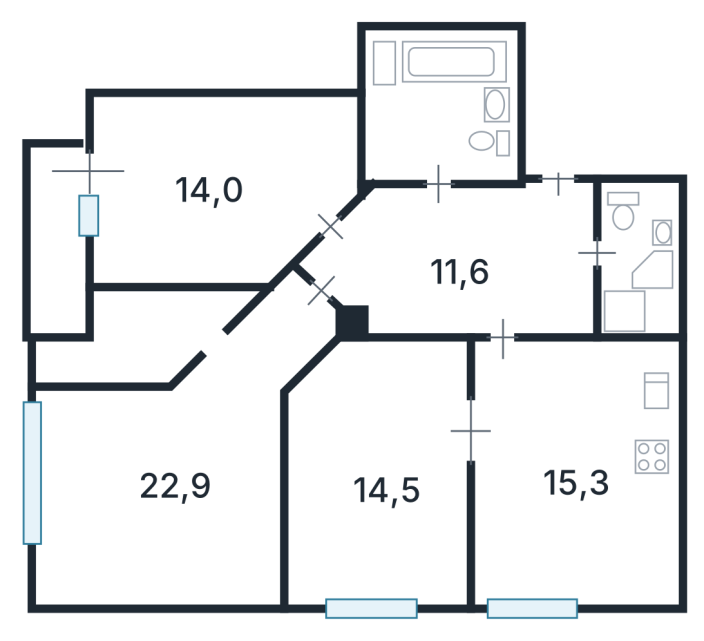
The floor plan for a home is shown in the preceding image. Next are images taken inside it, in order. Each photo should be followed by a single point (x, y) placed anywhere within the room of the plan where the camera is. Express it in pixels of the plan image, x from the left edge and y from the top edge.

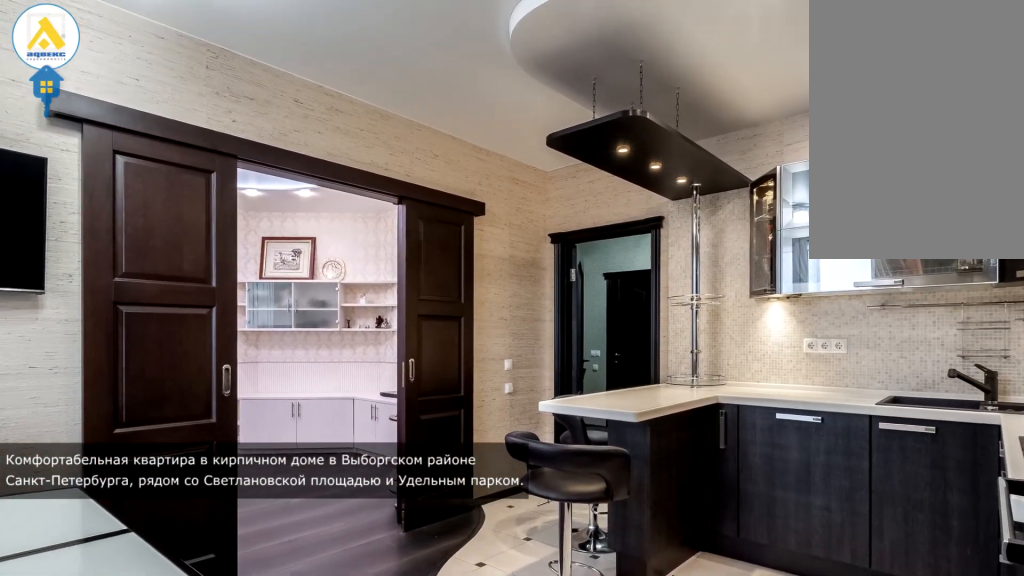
(577, 467)
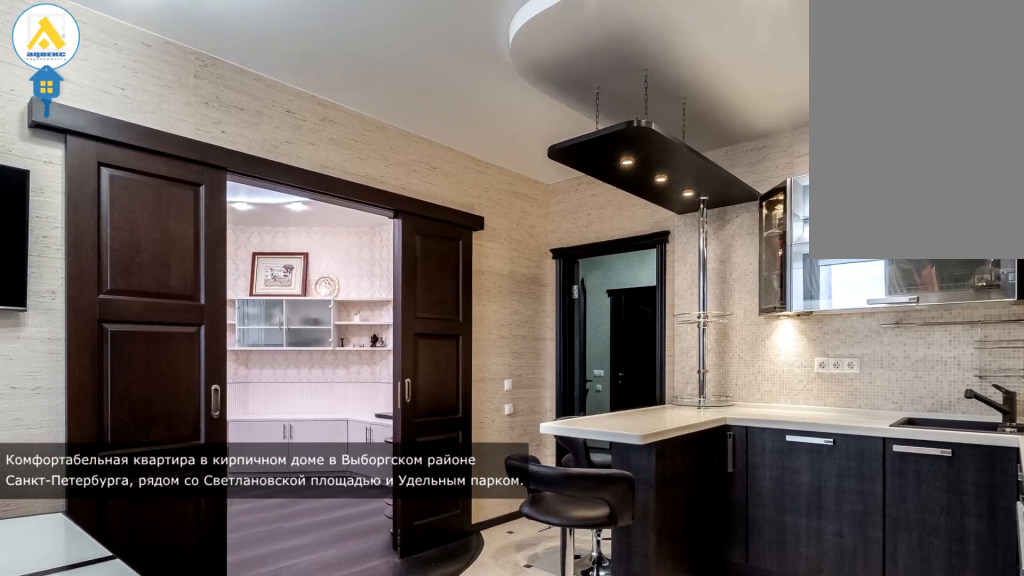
(576, 467)
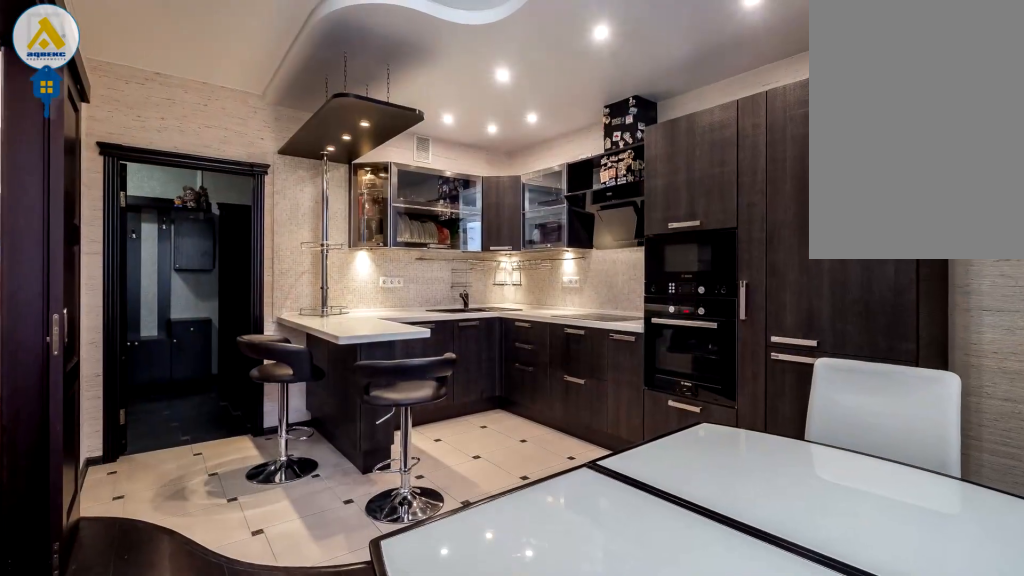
(581, 481)
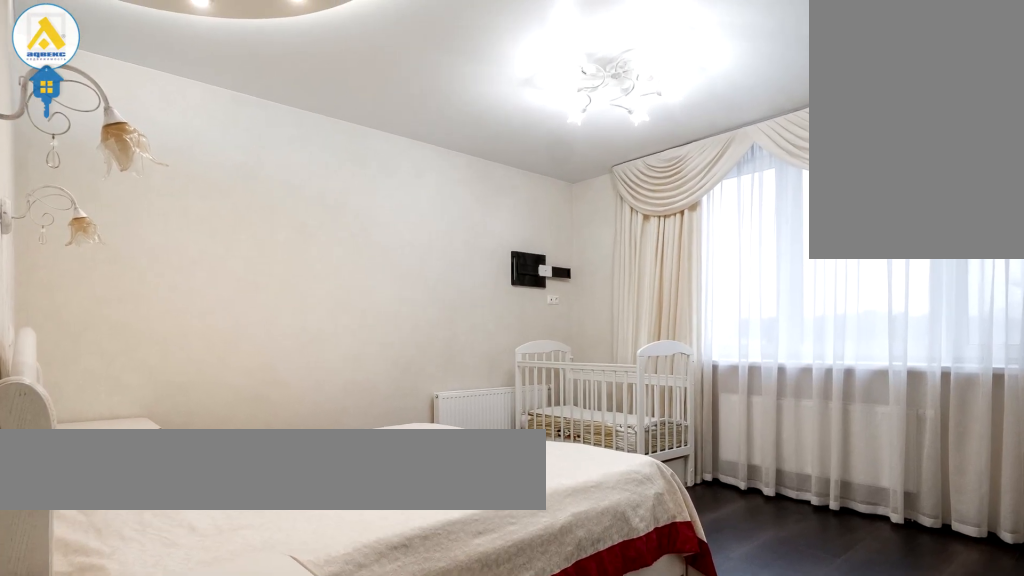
(158, 441)
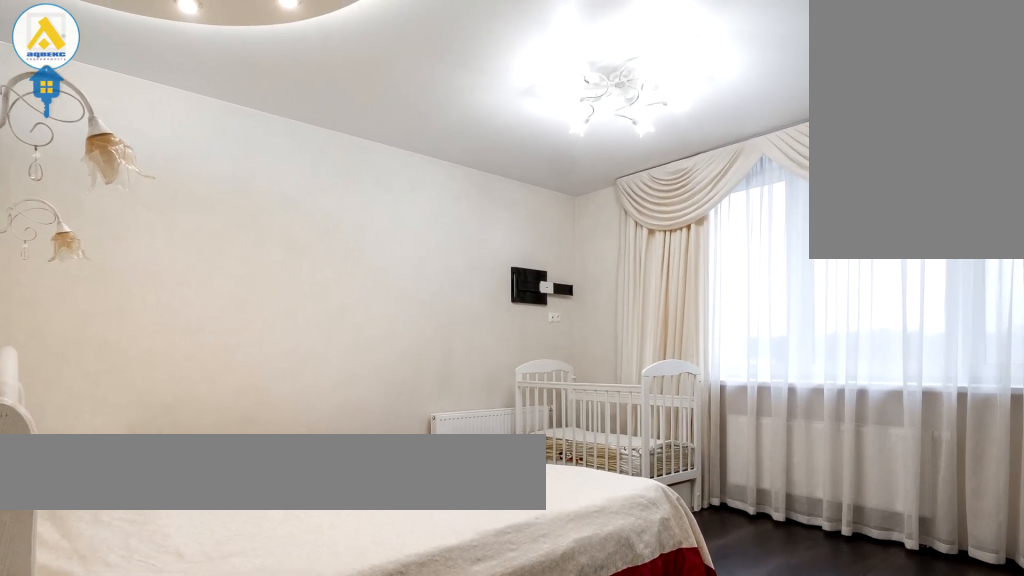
(163, 472)
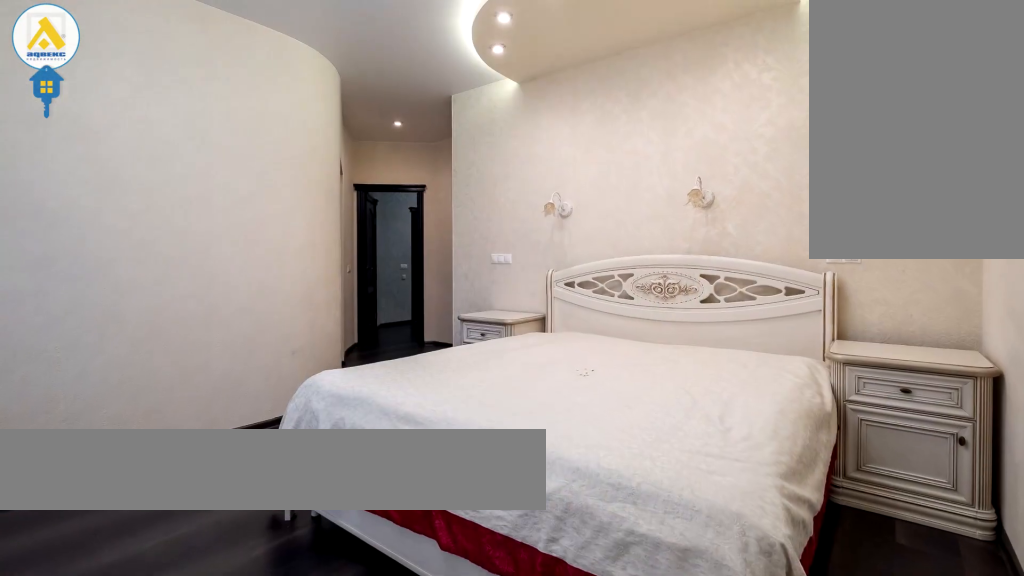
(165, 492)
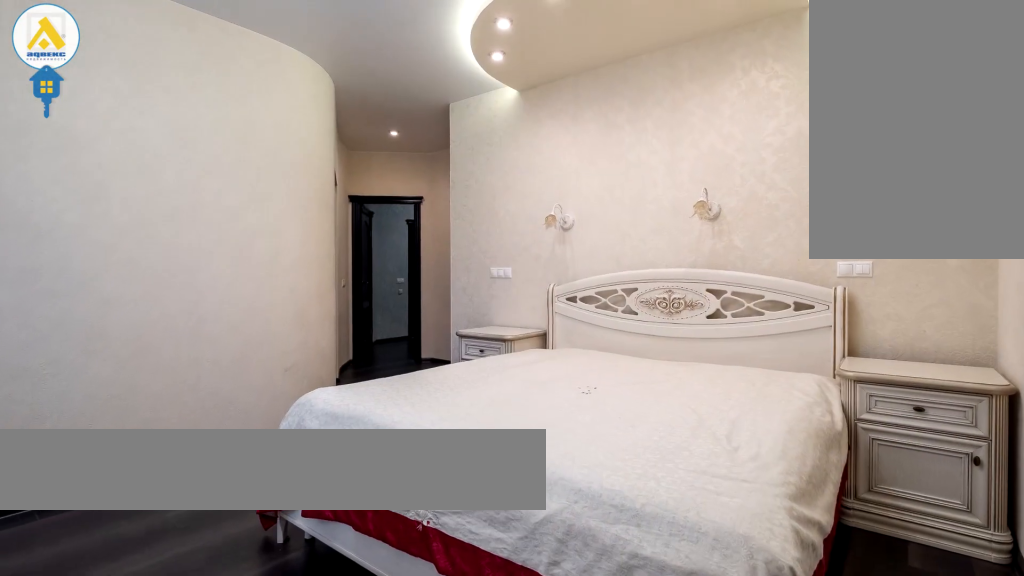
(165, 492)
